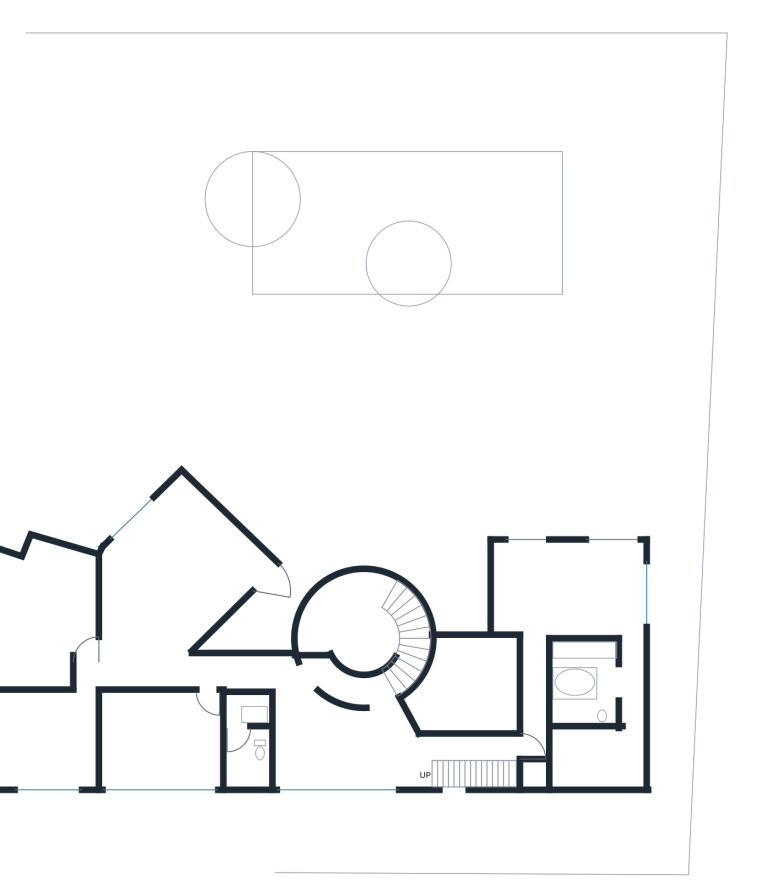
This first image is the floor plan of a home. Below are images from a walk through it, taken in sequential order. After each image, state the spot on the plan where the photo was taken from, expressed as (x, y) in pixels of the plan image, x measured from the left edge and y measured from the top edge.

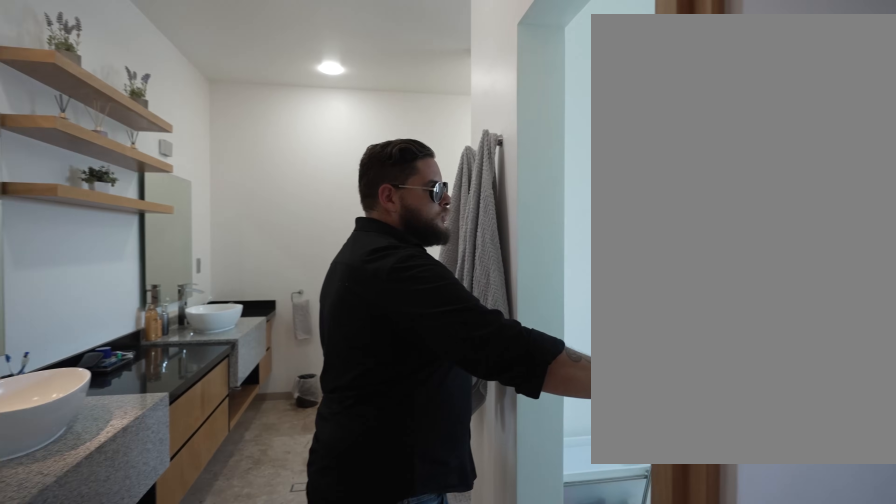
(627, 689)
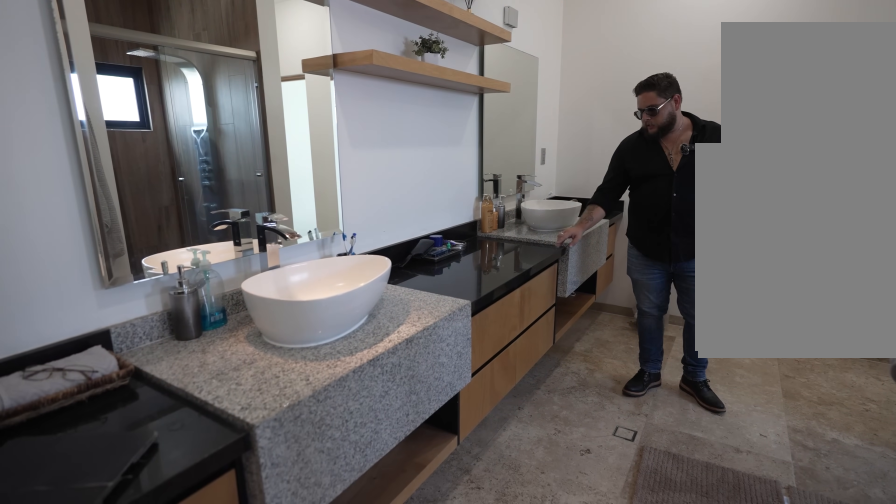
(611, 681)
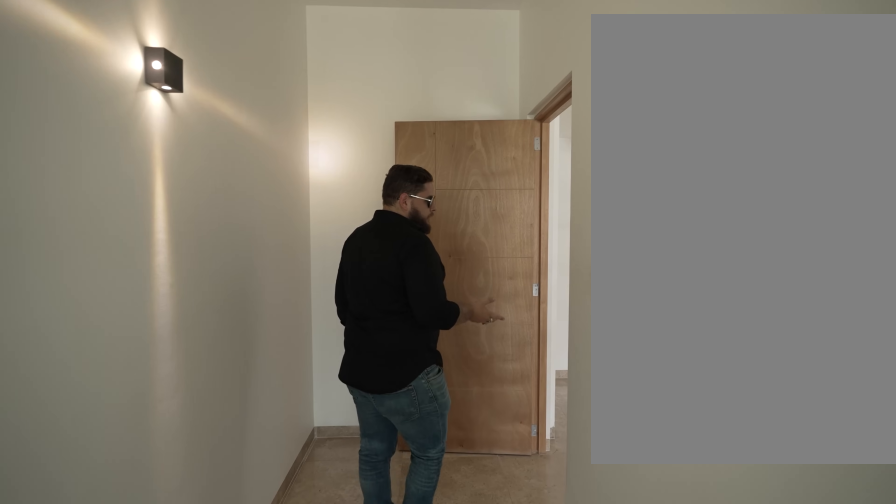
(529, 658)
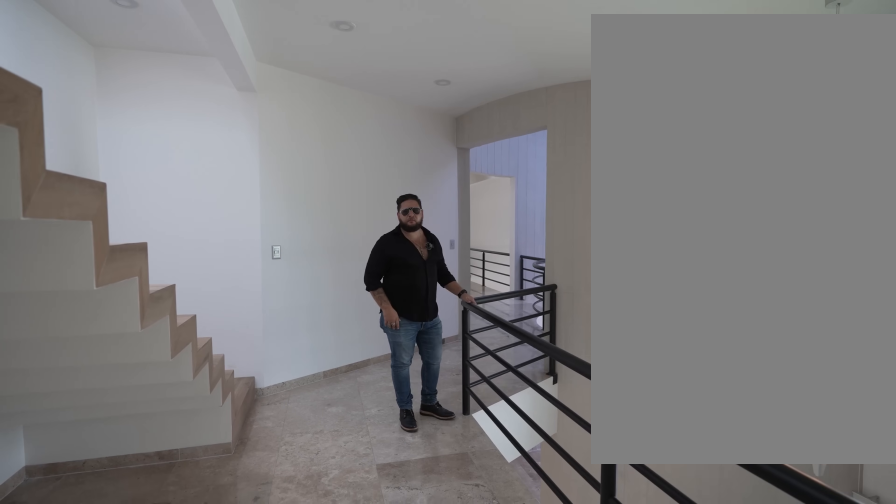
(491, 744)
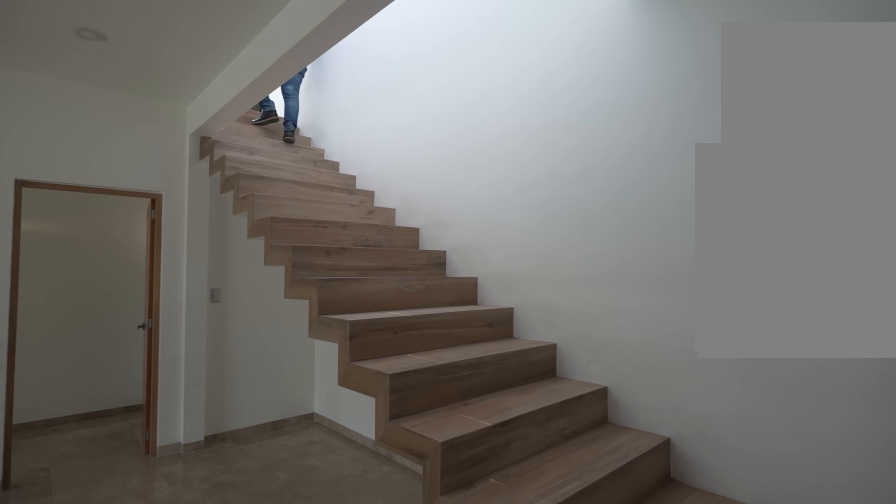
(425, 763)
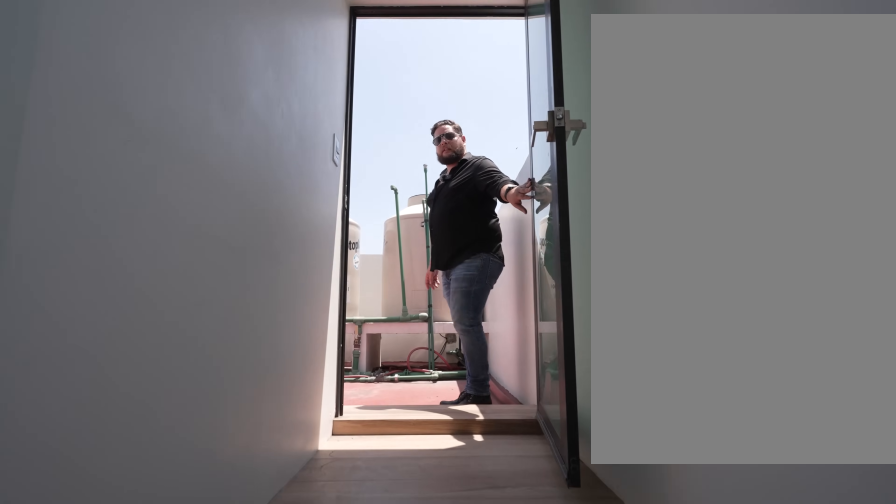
(451, 774)
